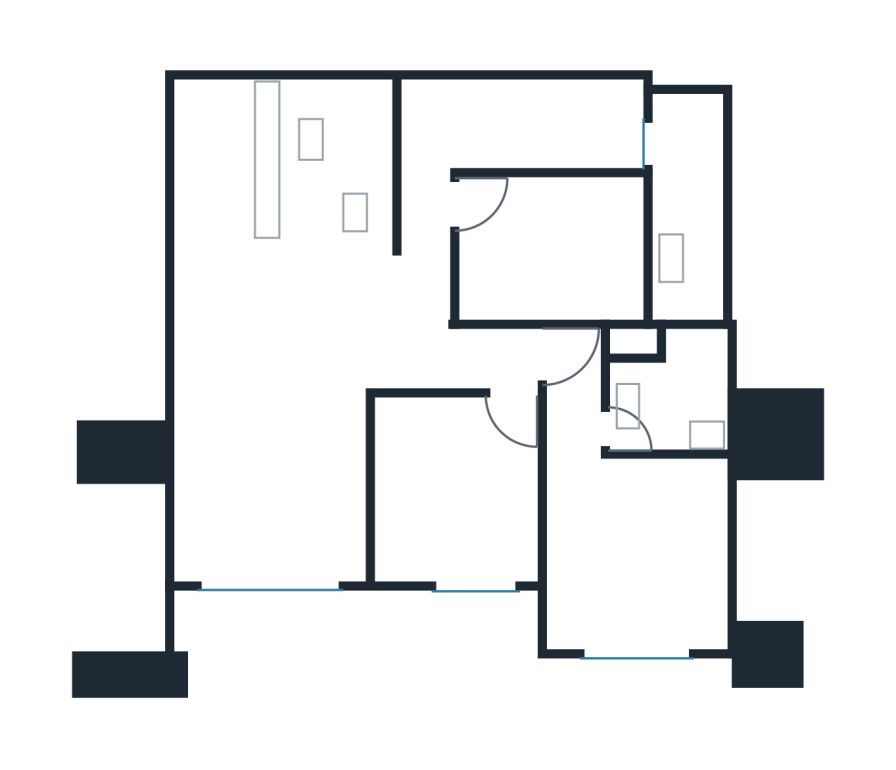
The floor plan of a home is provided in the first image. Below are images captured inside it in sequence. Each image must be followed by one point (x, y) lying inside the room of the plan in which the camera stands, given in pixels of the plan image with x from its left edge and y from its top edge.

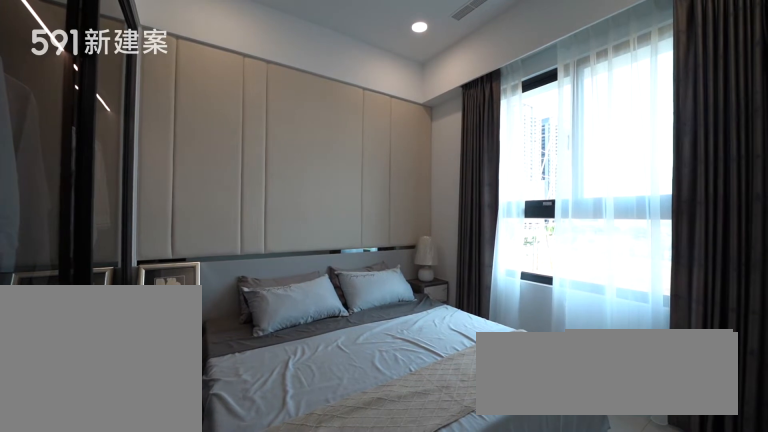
(629, 528)
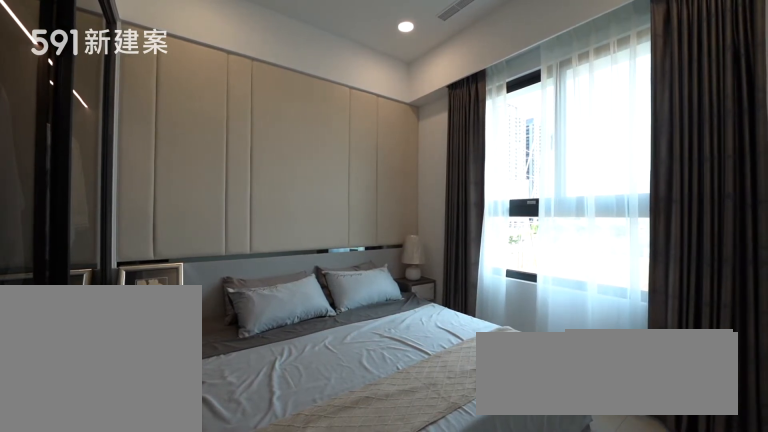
(629, 528)
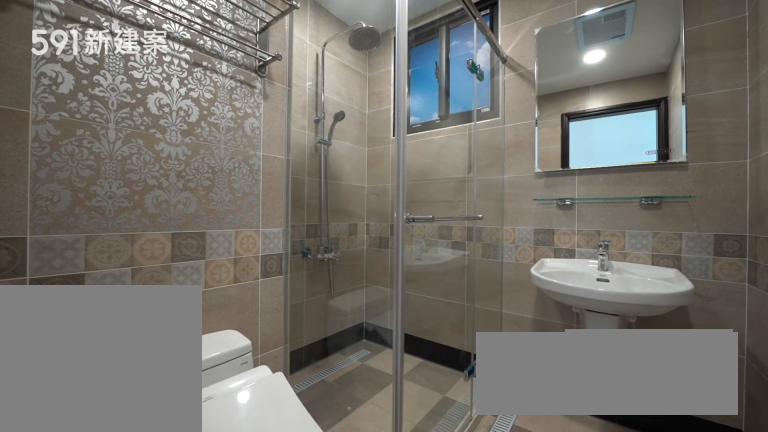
(672, 388)
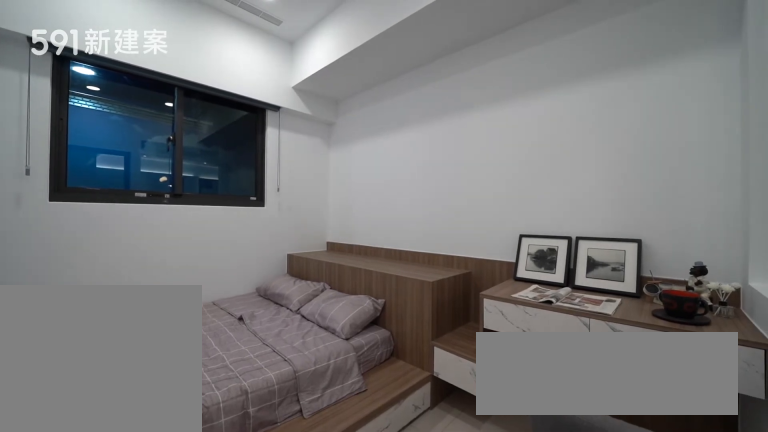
(560, 249)
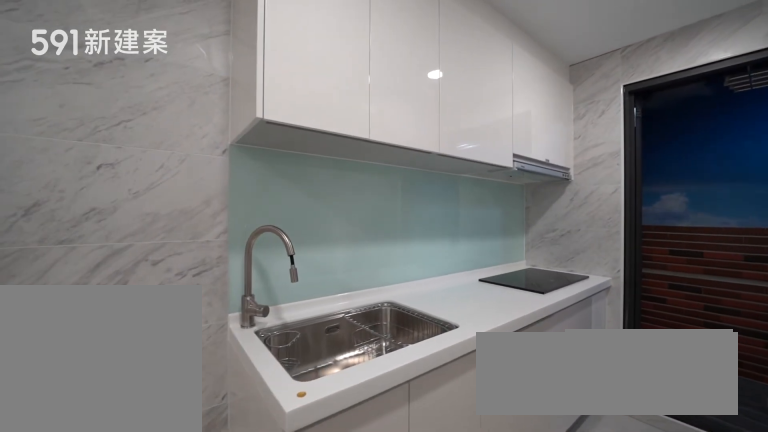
(530, 122)
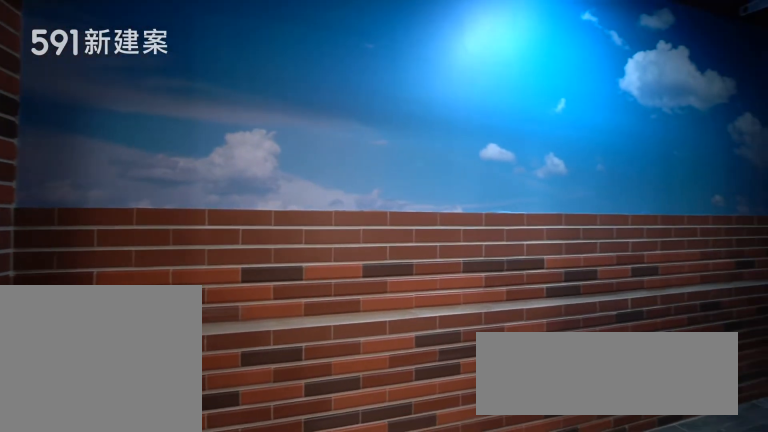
(688, 209)
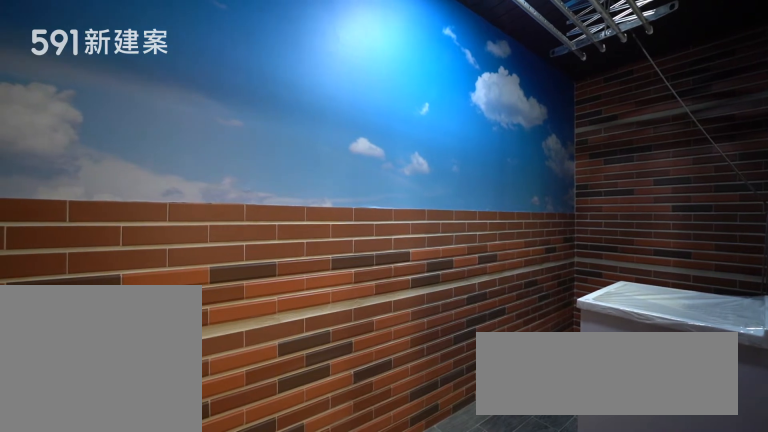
(688, 209)
